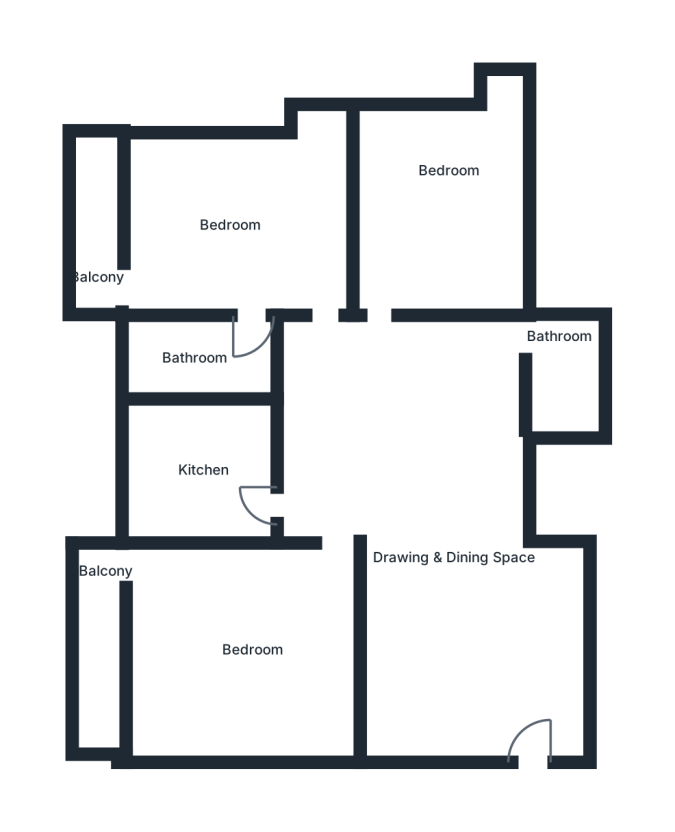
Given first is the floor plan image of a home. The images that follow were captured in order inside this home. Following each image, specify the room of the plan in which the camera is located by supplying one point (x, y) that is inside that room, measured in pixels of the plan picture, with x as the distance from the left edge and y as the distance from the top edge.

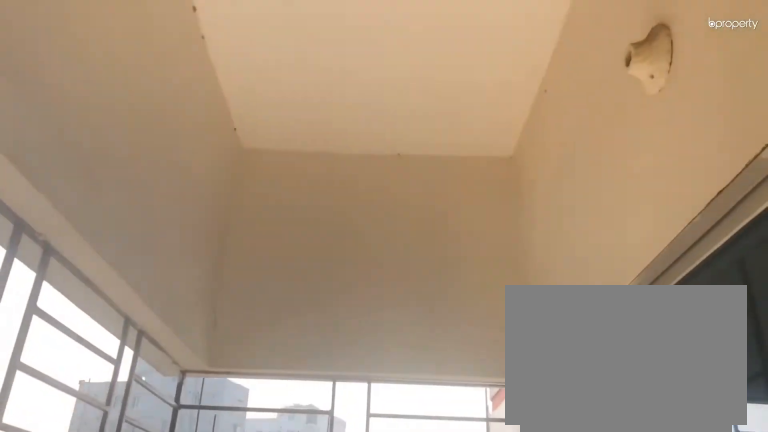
(93, 248)
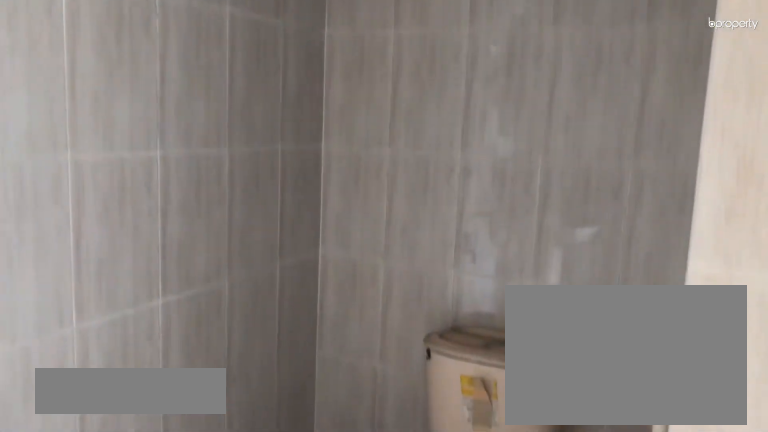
(197, 354)
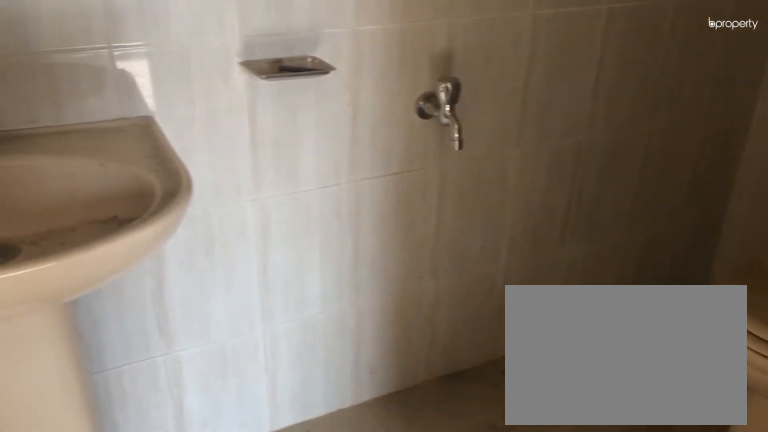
(197, 354)
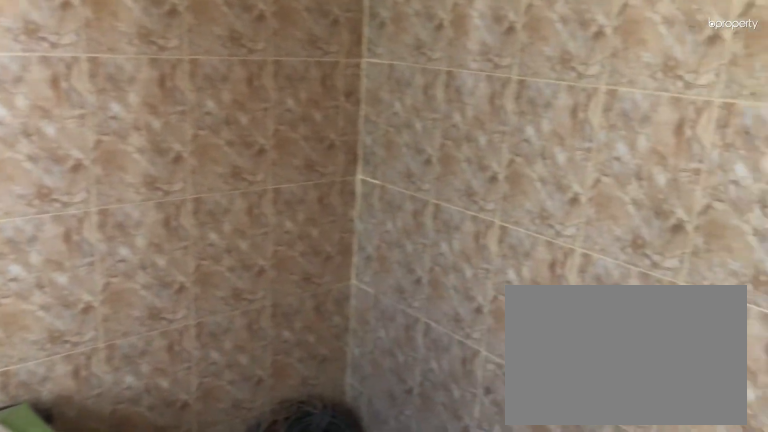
(216, 474)
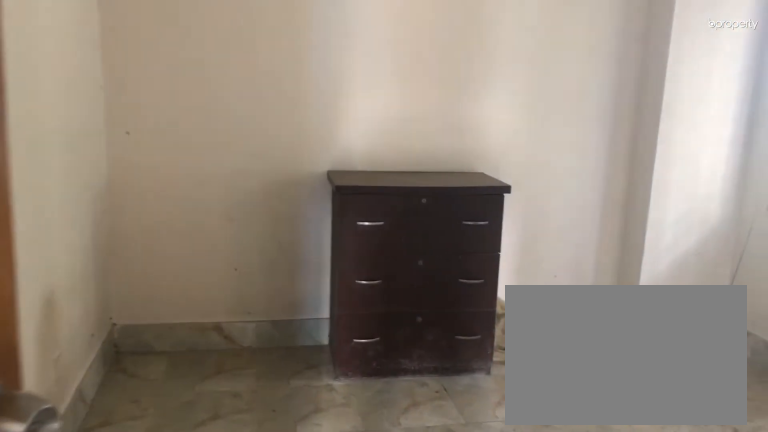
(237, 639)
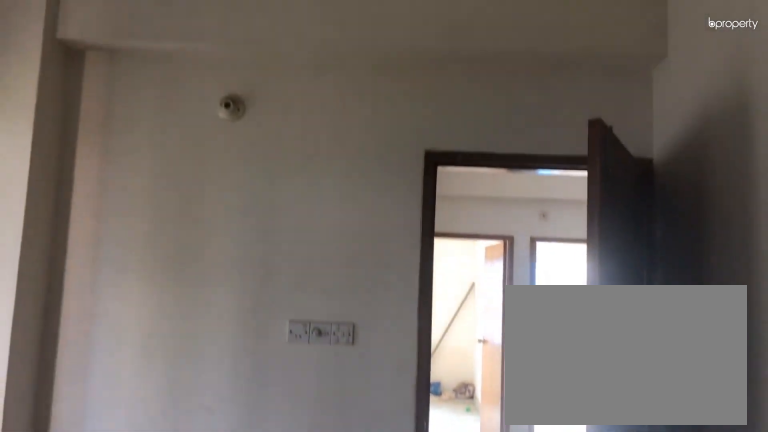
(237, 639)
